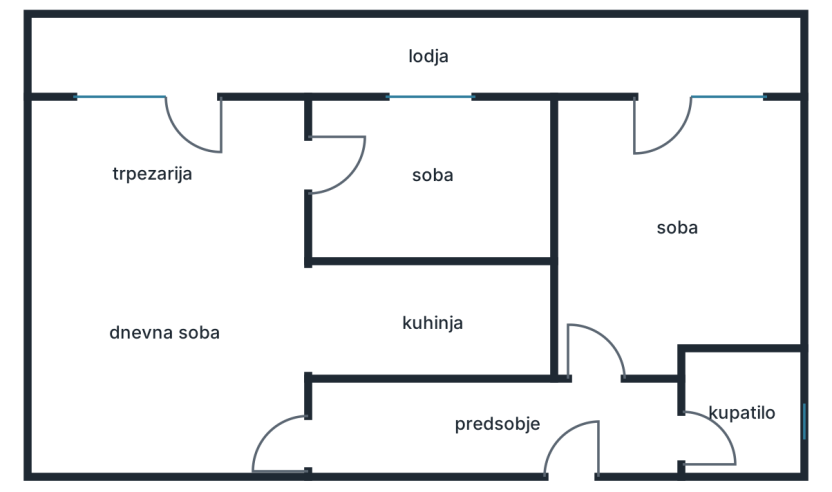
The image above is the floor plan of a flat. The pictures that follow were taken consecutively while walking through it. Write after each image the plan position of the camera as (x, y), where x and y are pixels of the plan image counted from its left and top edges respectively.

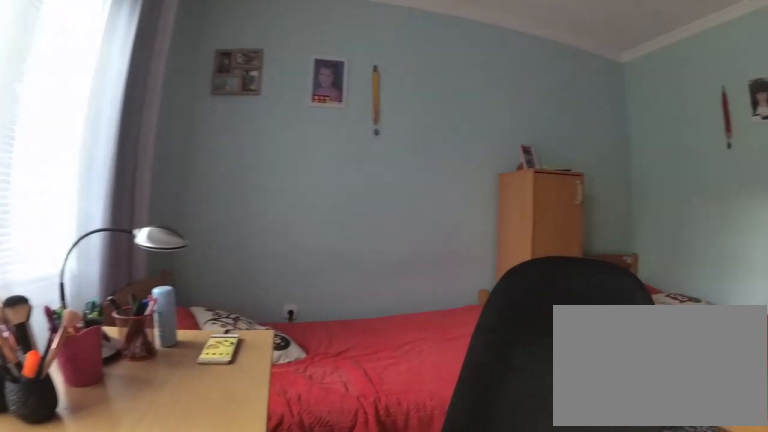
(599, 173)
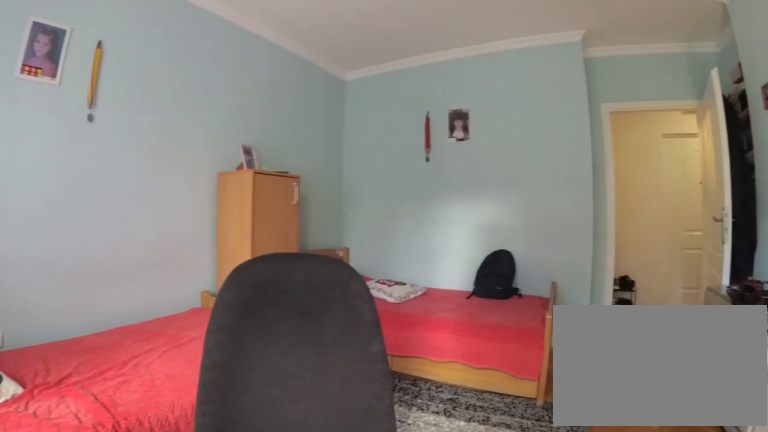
(600, 155)
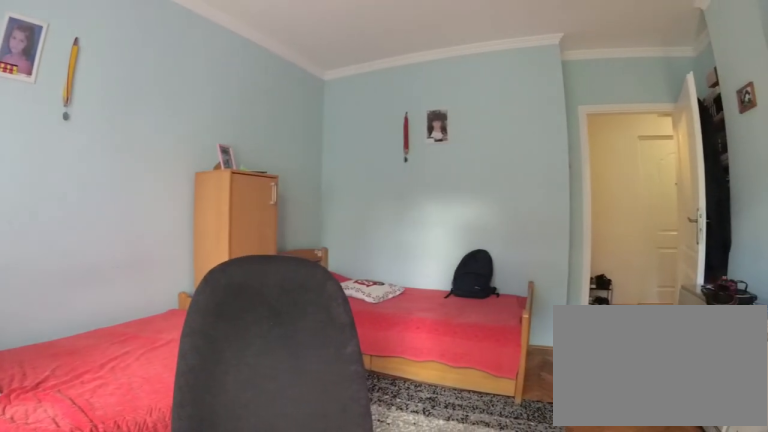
(602, 151)
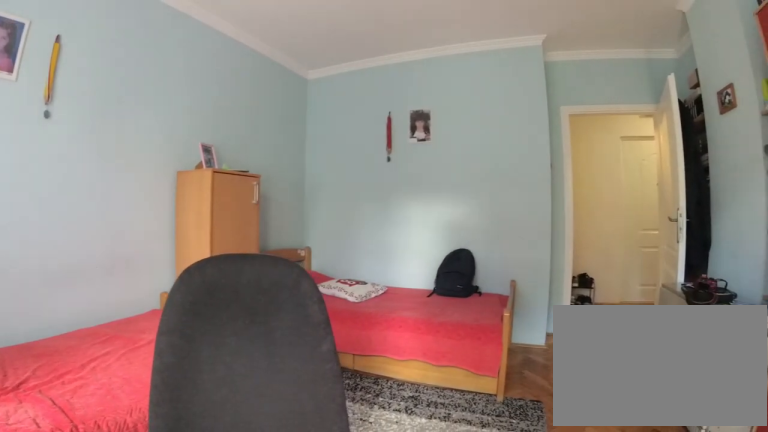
(603, 149)
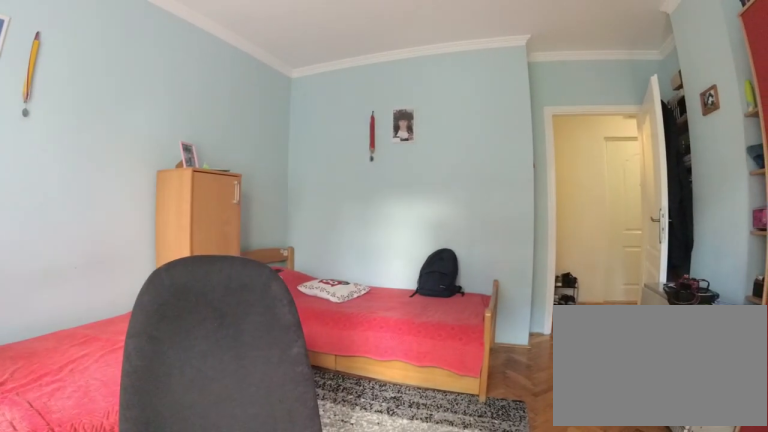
(605, 147)
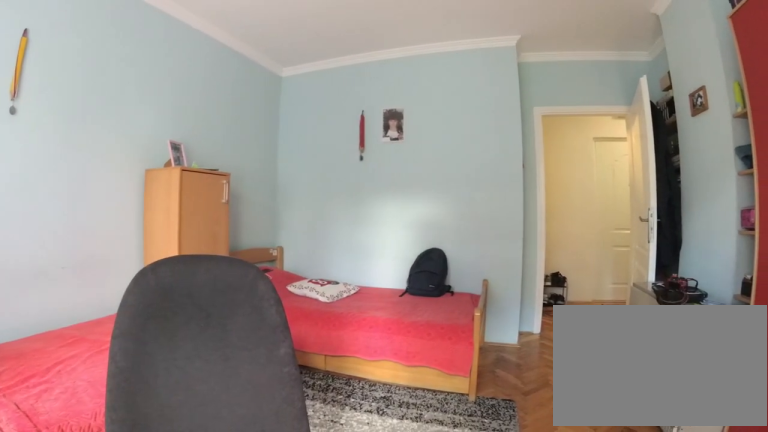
(605, 147)
